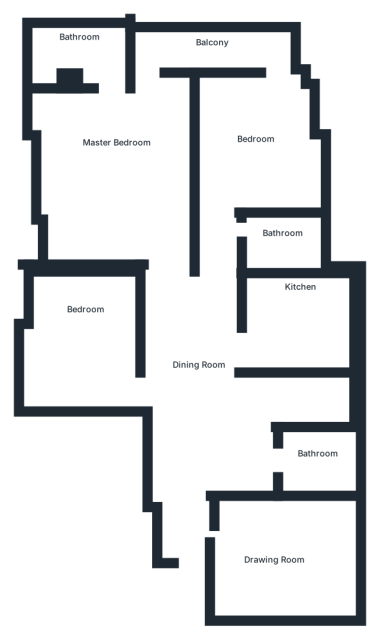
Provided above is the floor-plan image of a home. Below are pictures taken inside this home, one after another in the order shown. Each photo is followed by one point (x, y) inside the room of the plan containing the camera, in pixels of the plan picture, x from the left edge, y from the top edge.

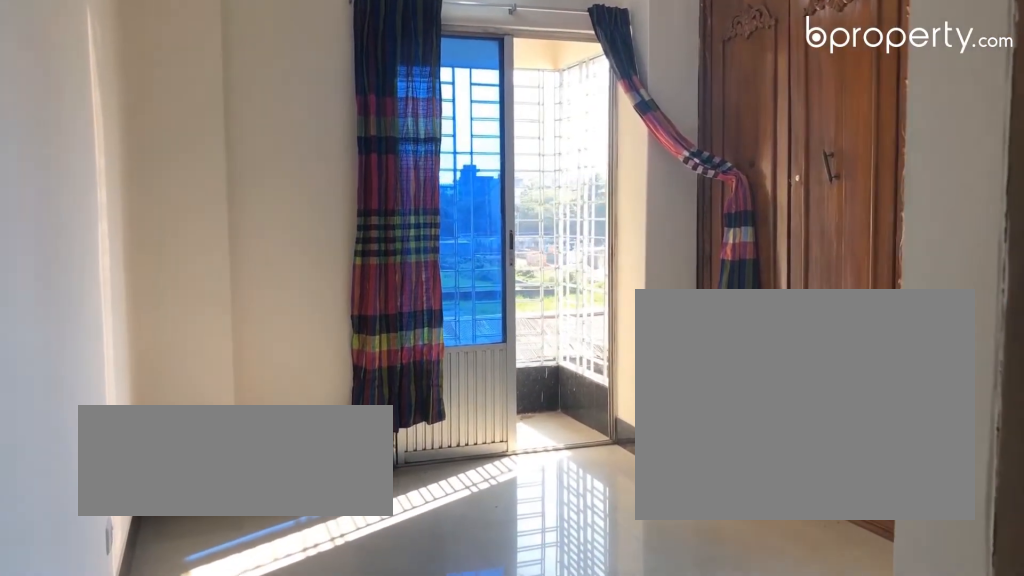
(264, 128)
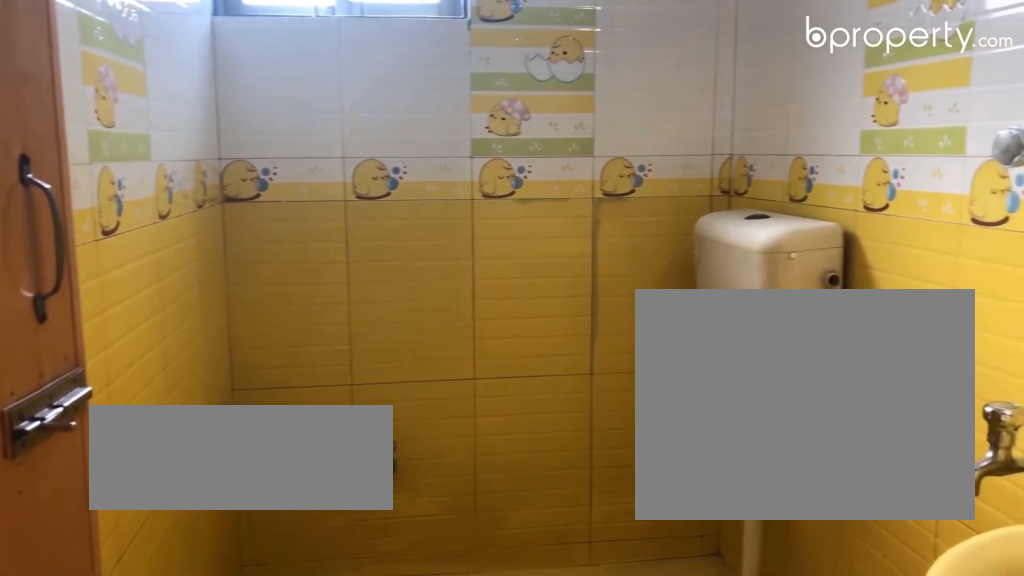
(298, 233)
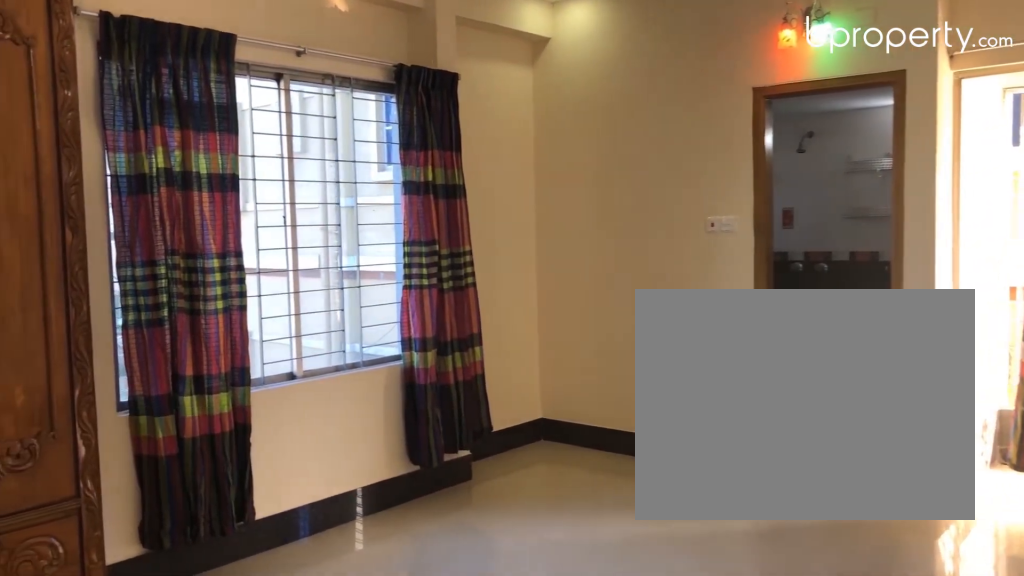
(128, 155)
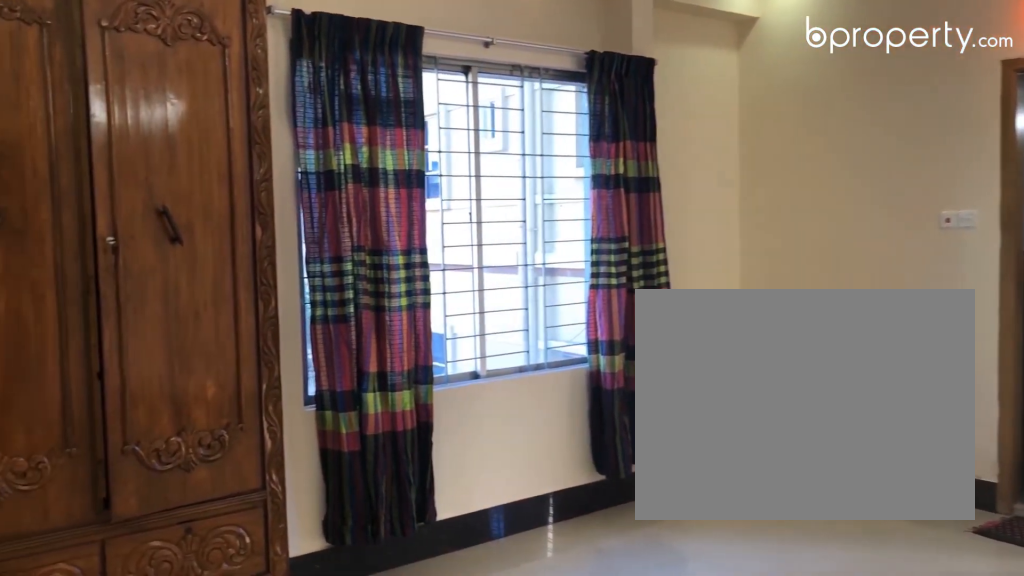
(128, 155)
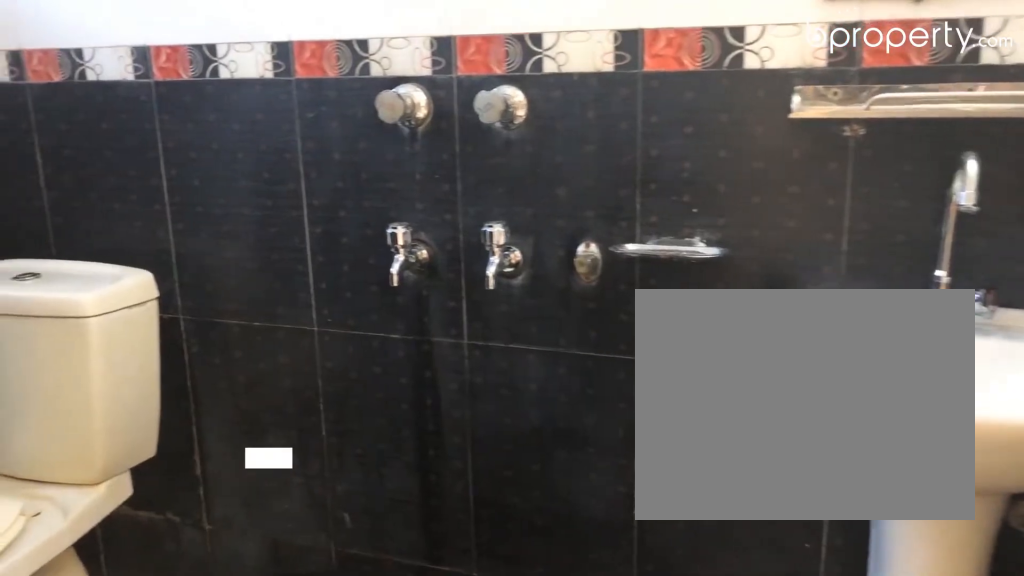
(81, 47)
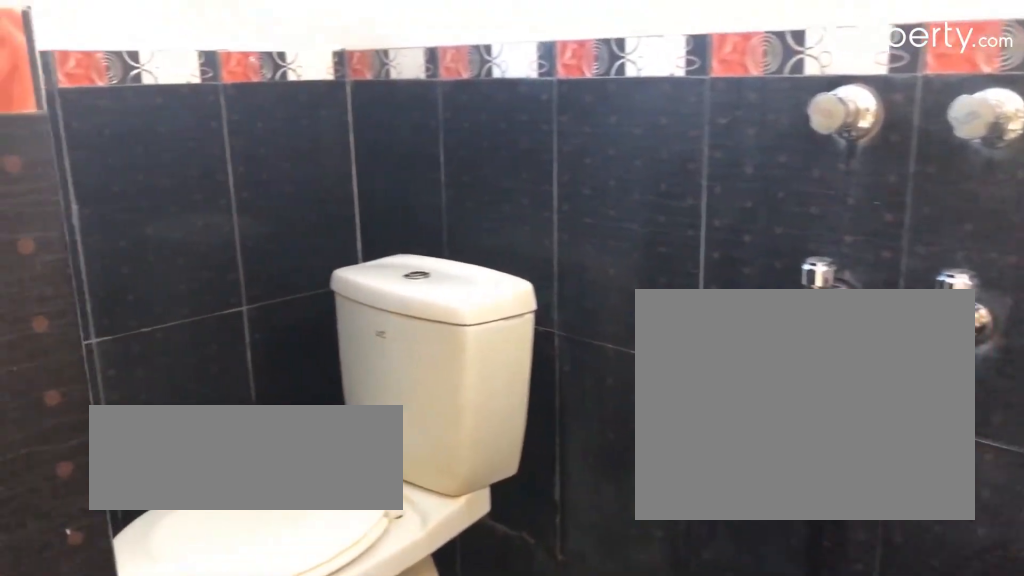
(81, 47)
